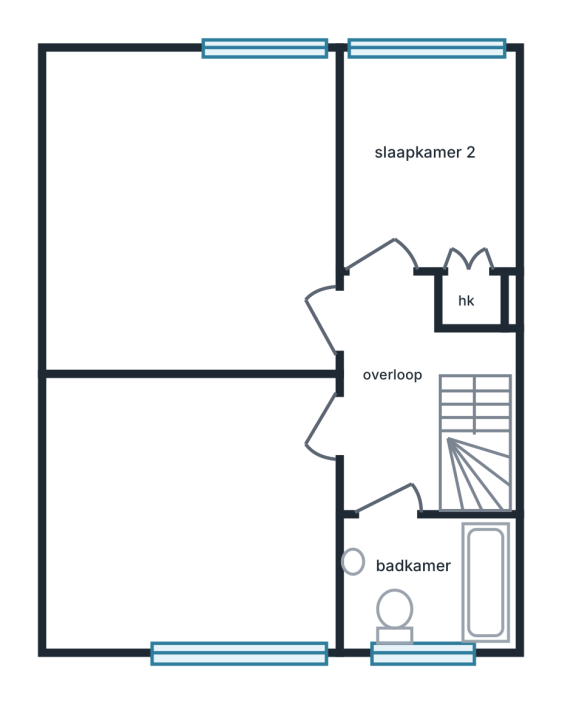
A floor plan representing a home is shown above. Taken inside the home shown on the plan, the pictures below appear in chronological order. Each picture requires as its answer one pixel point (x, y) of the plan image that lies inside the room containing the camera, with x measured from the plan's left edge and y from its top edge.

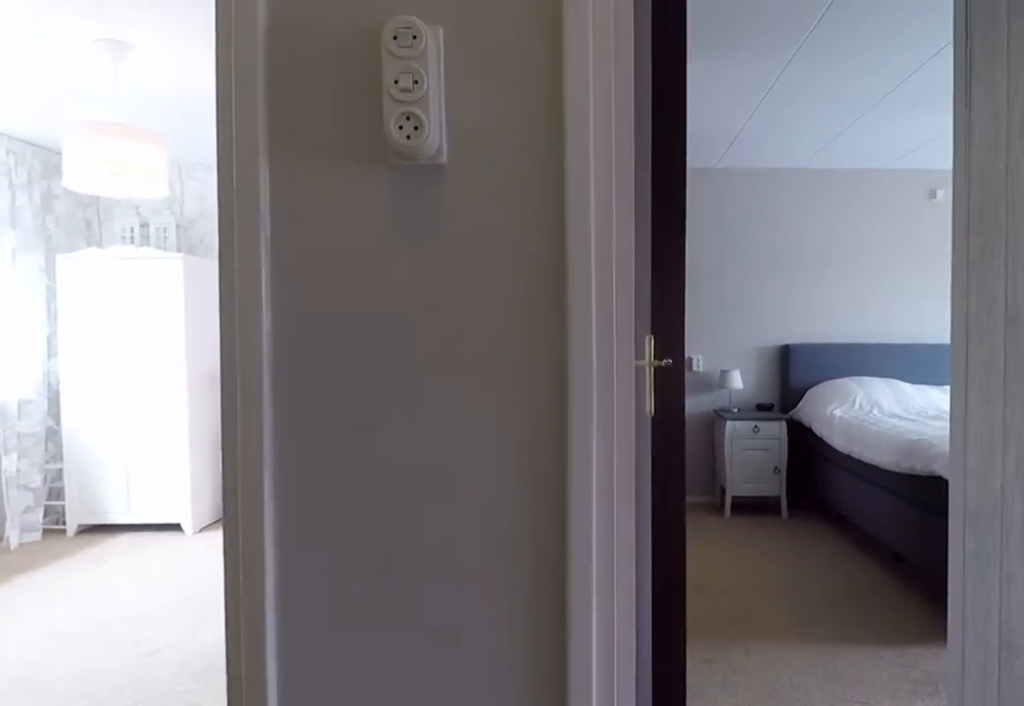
(399, 393)
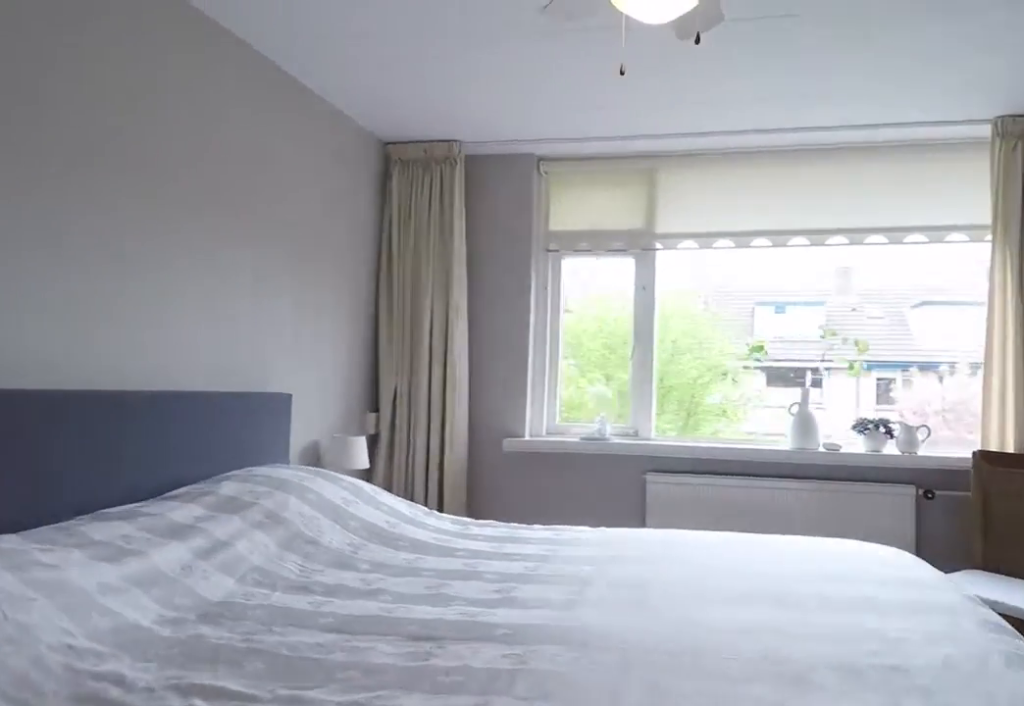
(192, 214)
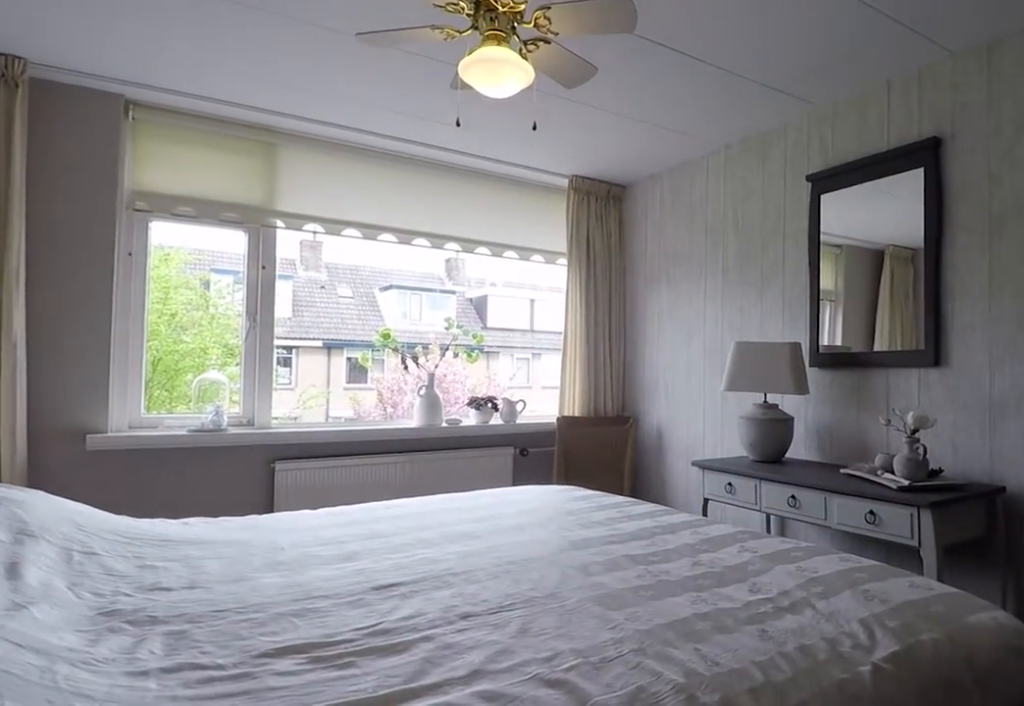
(192, 214)
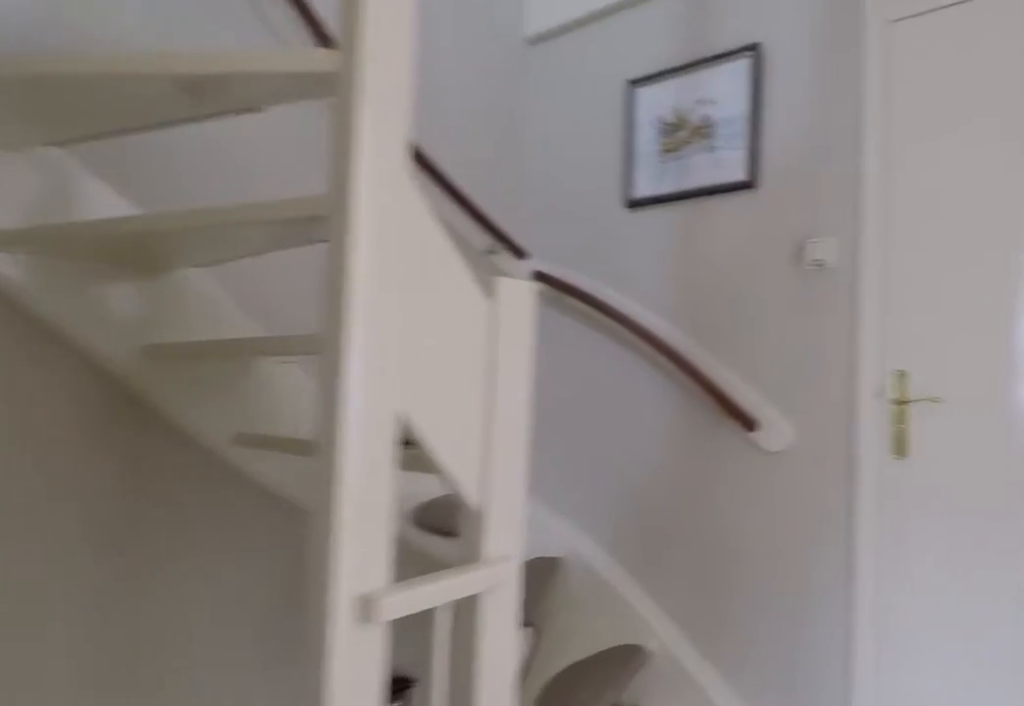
(400, 393)
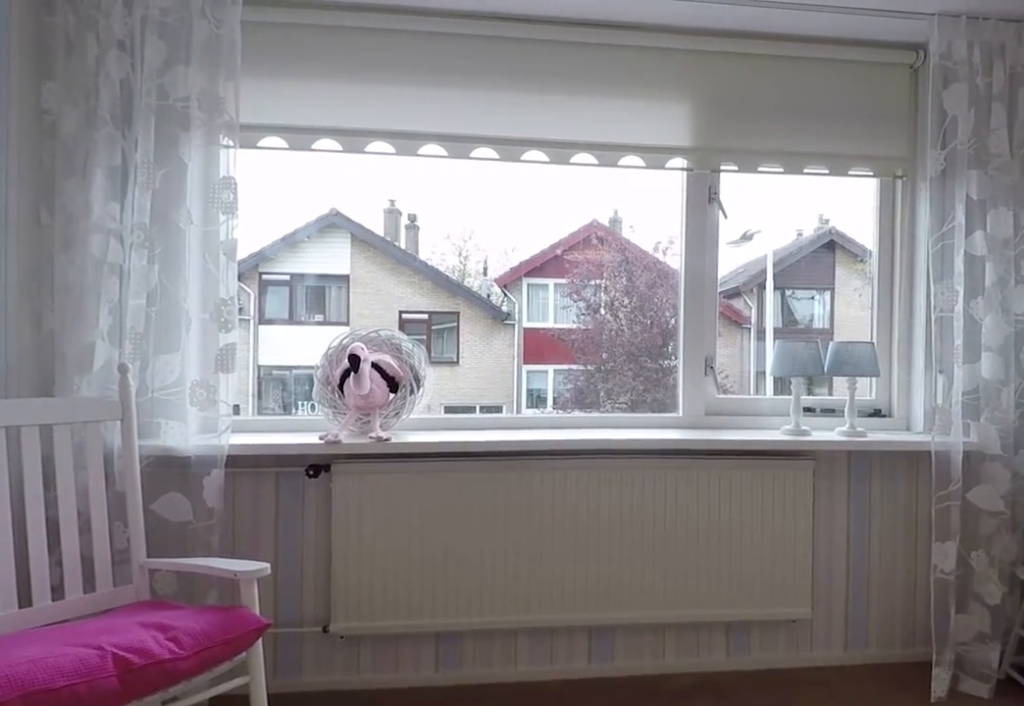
(63, 507)
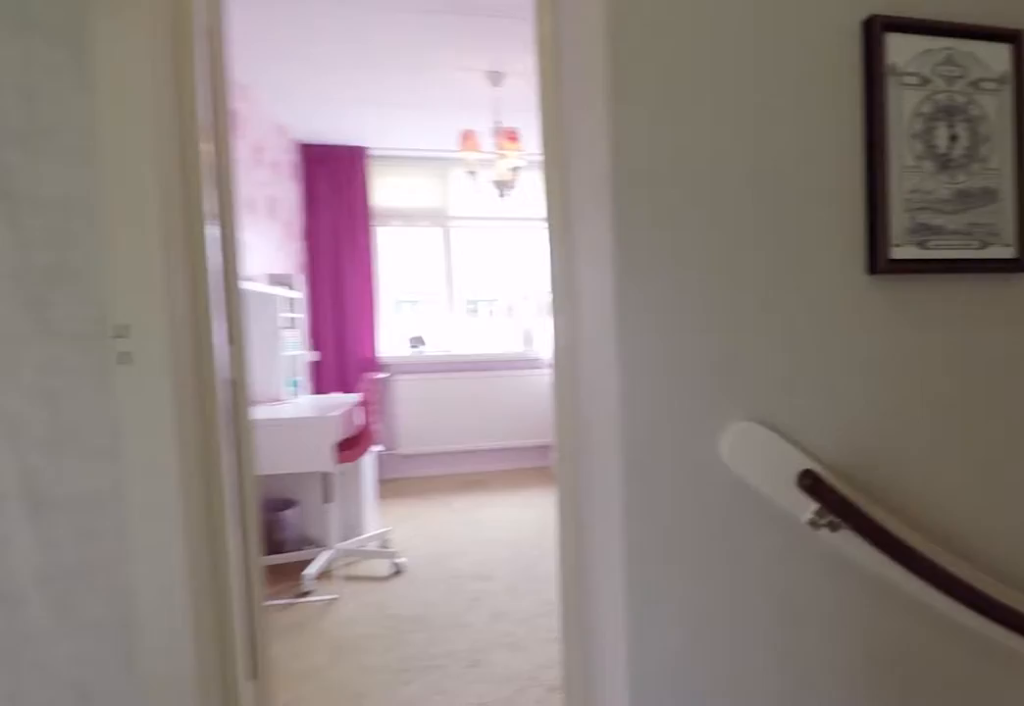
(399, 393)
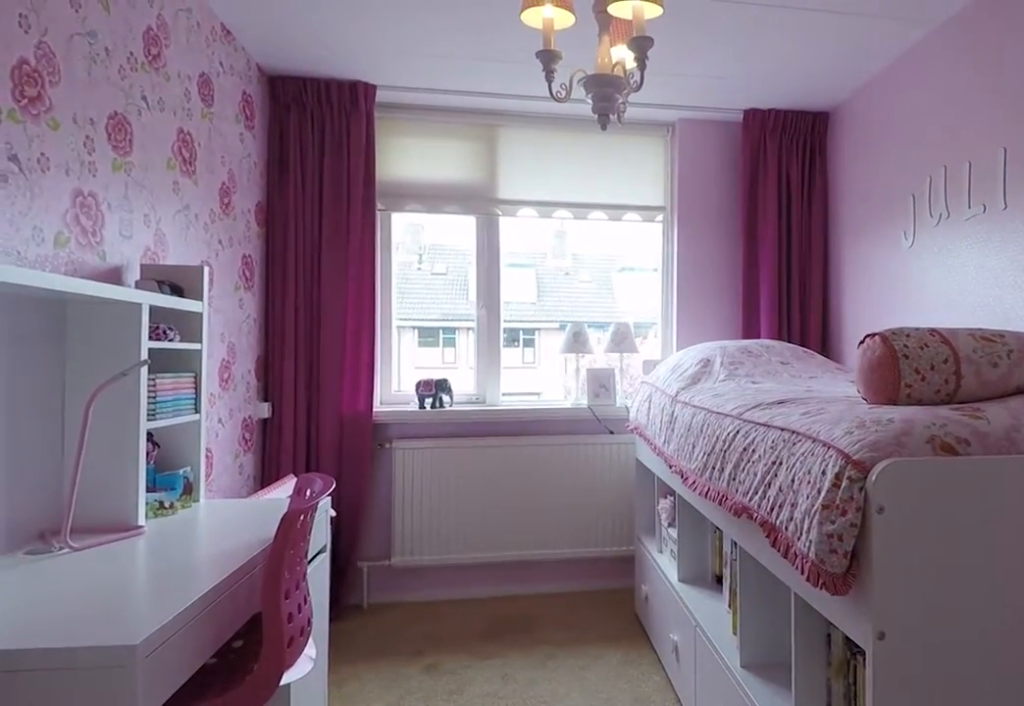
(428, 161)
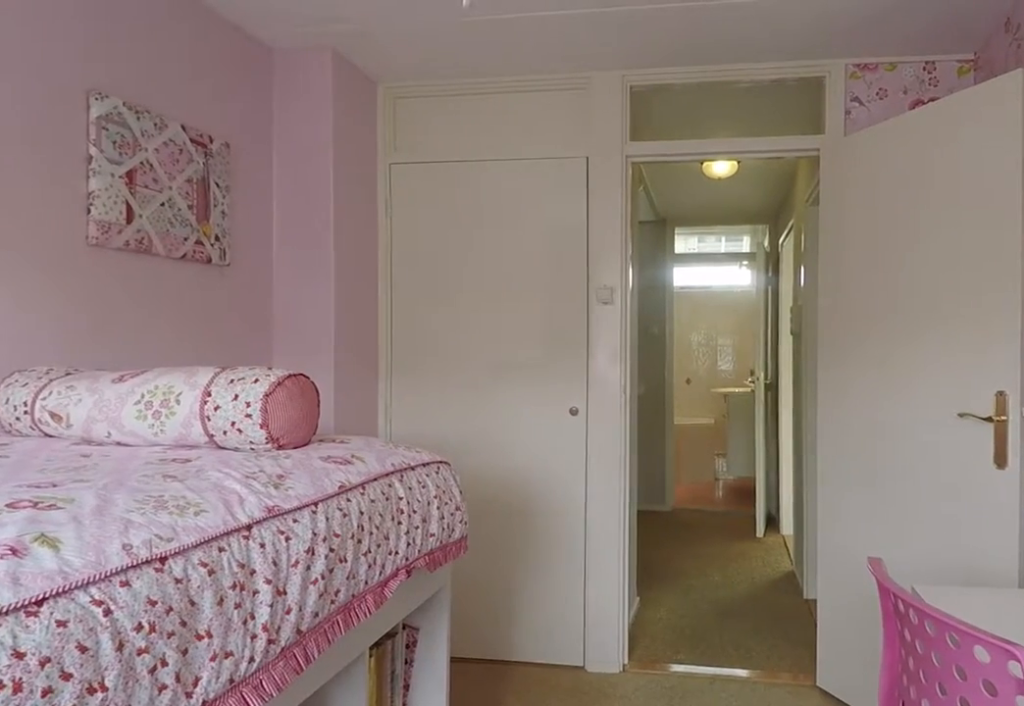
(428, 161)
